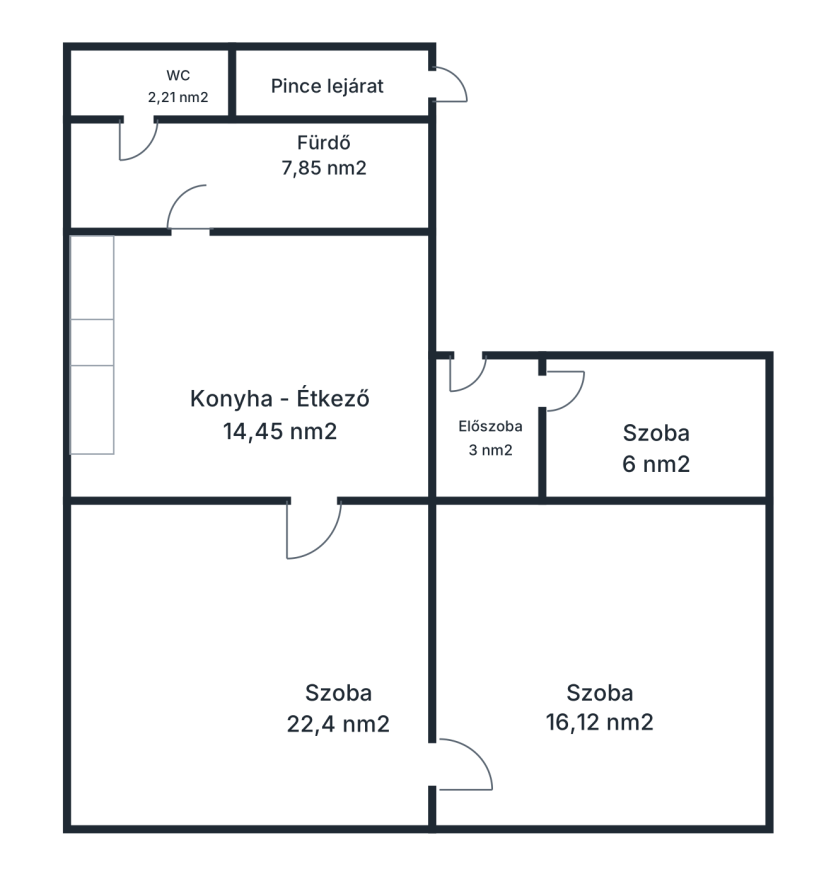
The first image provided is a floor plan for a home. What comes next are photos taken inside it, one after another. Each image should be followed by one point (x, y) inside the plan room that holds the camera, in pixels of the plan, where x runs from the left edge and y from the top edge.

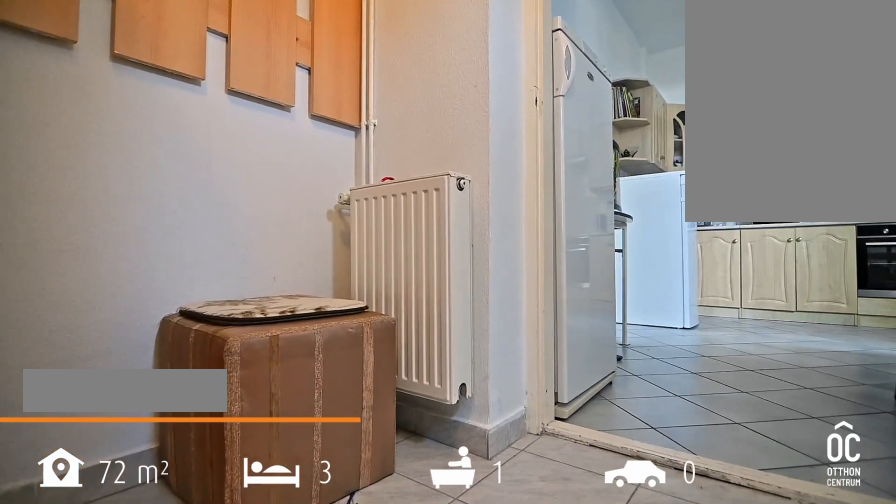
(485, 430)
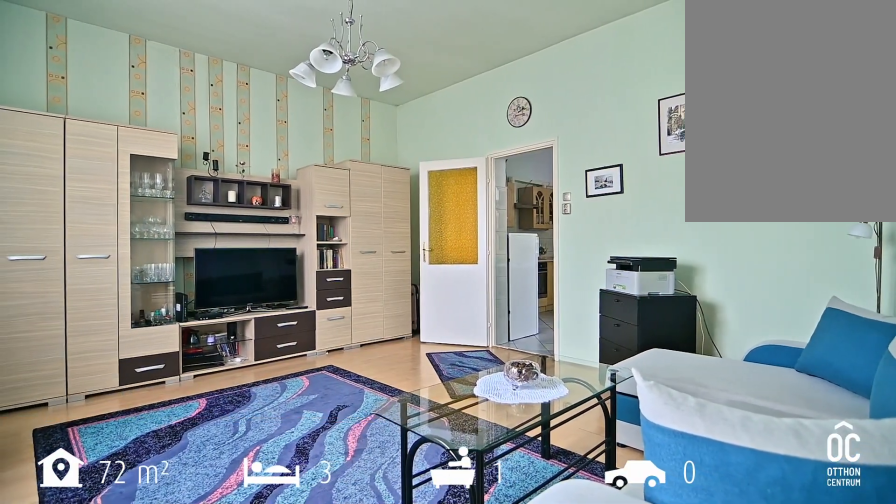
(251, 669)
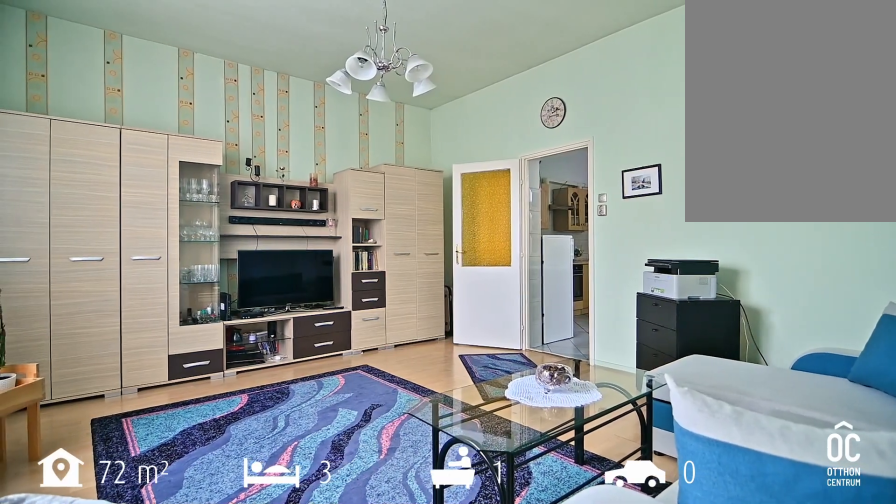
(250, 669)
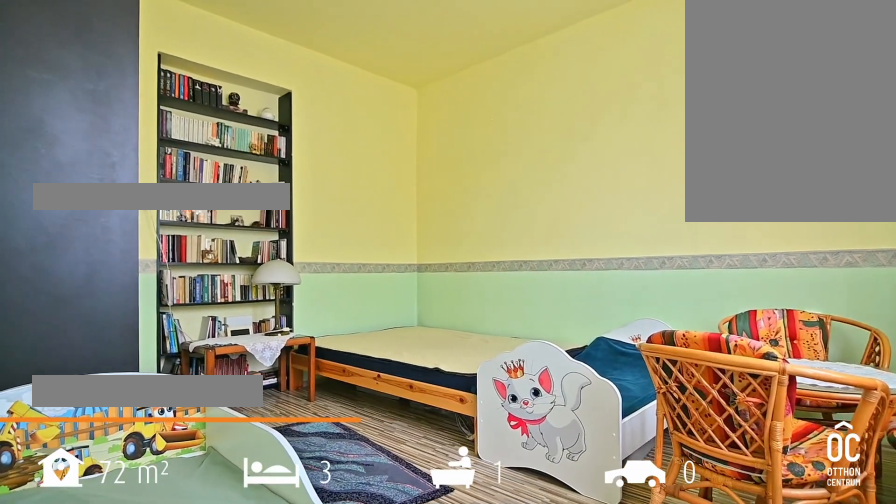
(609, 672)
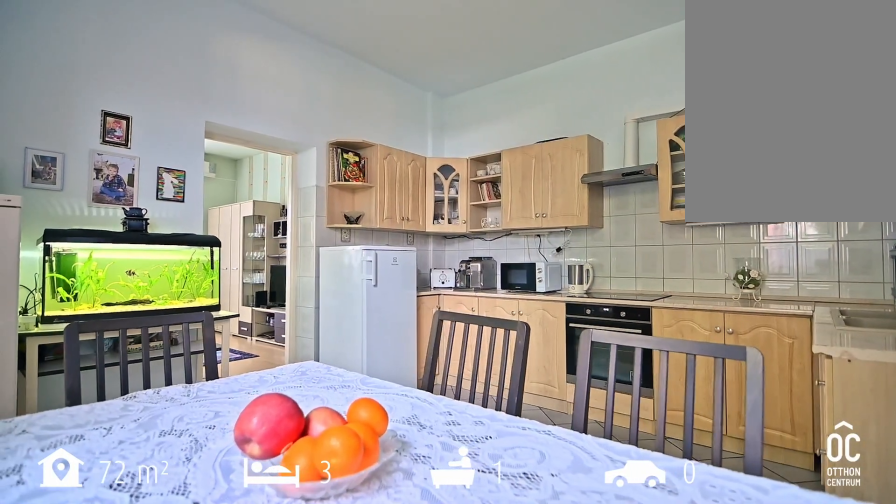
(254, 370)
